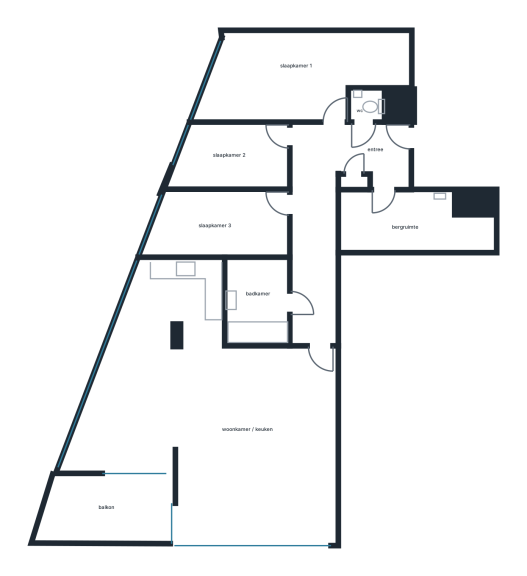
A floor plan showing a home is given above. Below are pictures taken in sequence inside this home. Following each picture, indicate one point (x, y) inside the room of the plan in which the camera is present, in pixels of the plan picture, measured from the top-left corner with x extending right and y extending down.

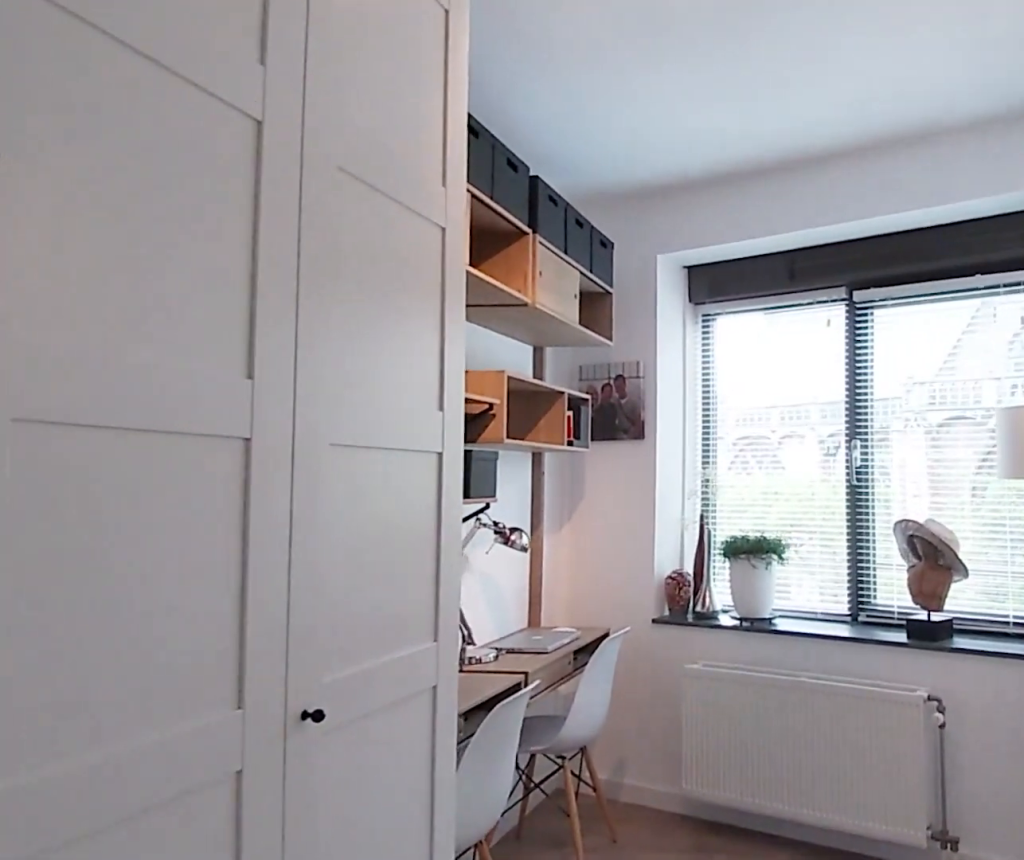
(233, 157)
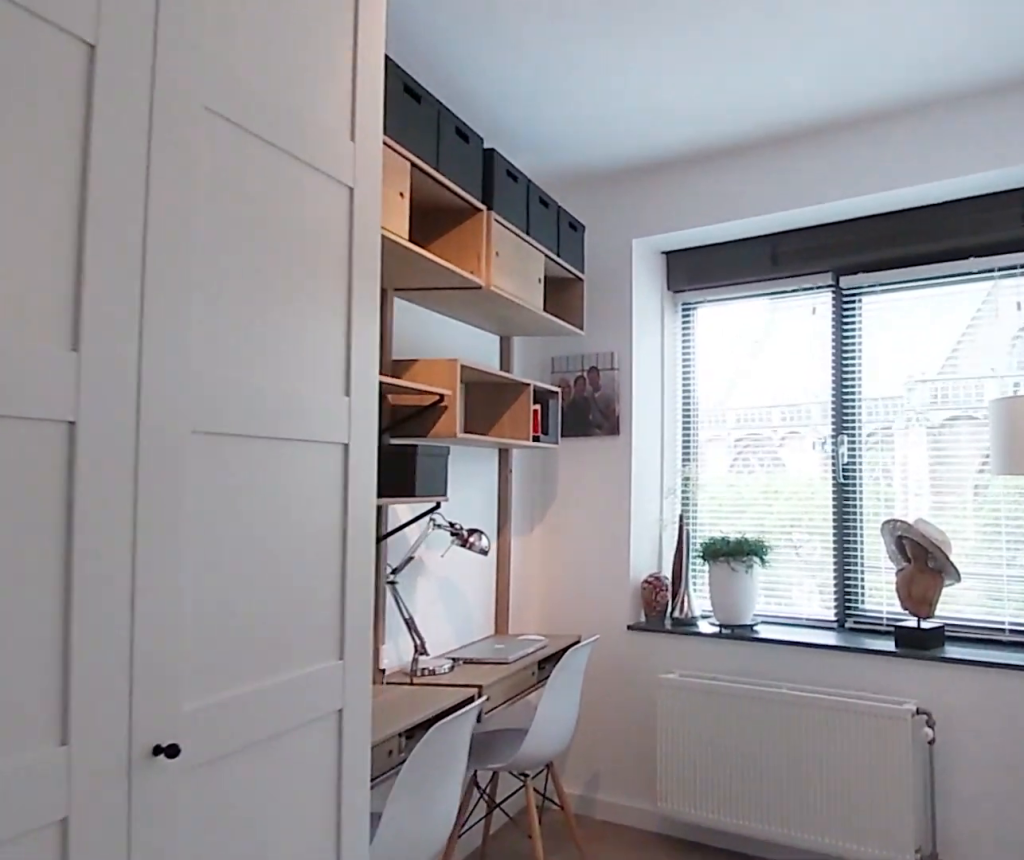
(233, 157)
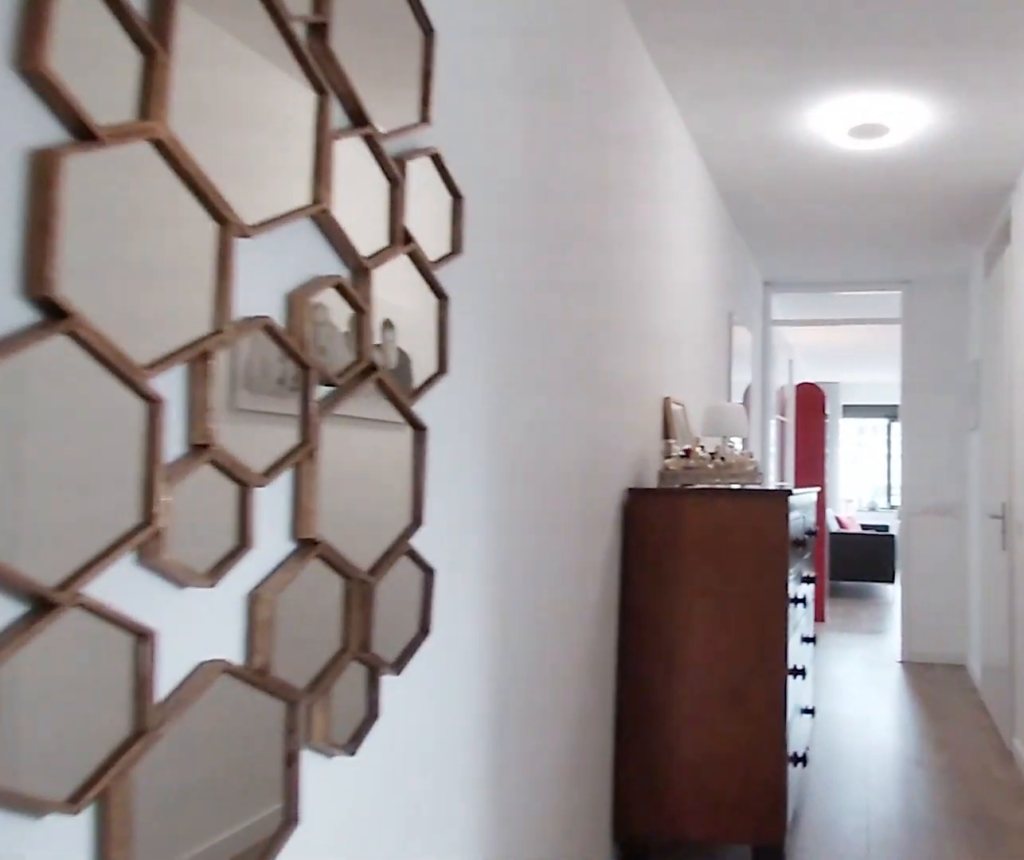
(332, 208)
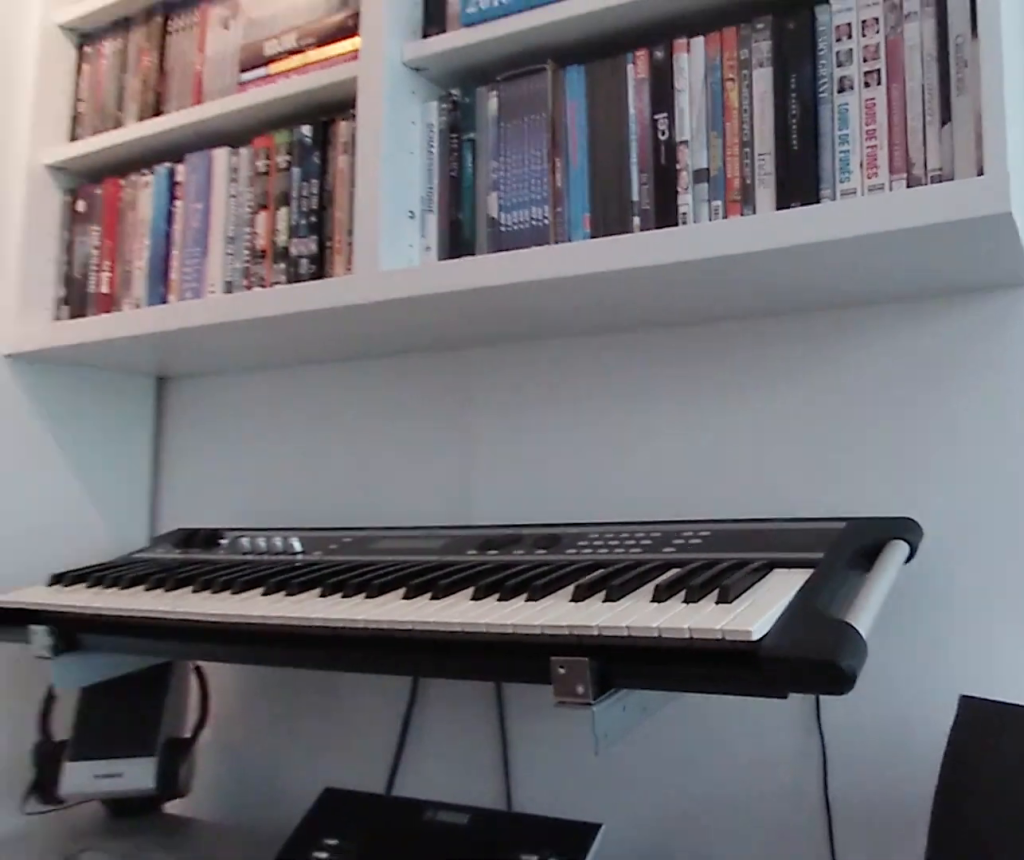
(221, 223)
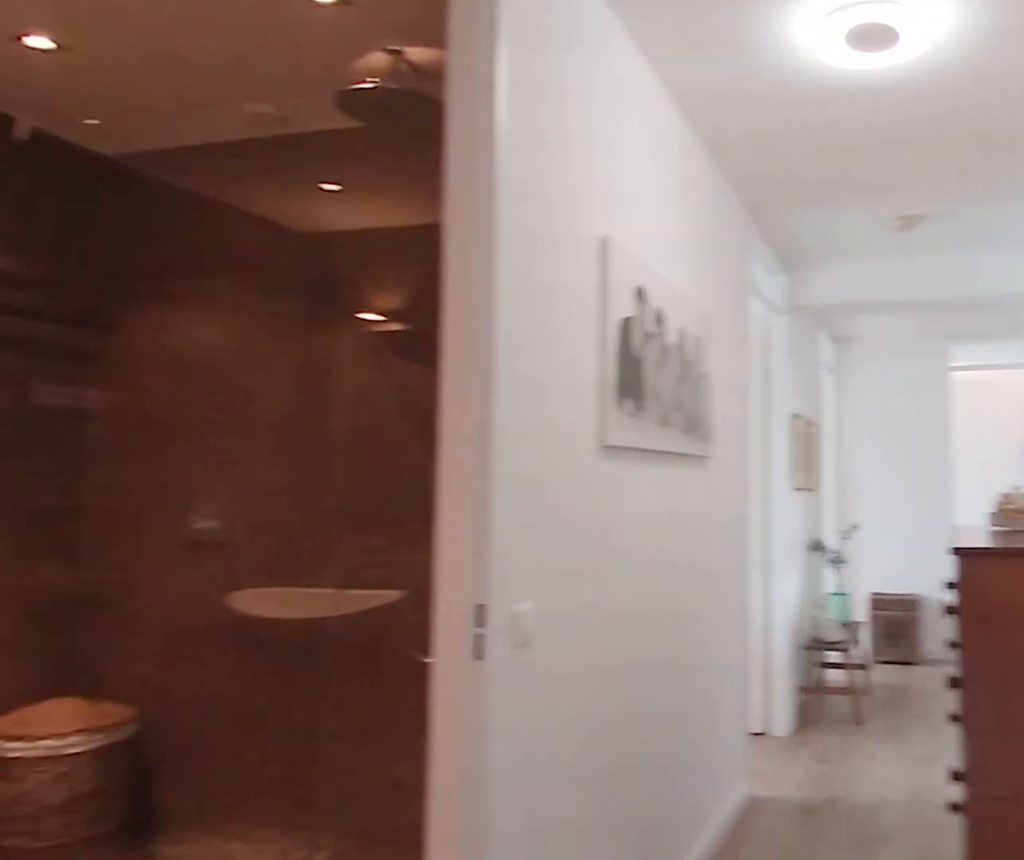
(331, 209)
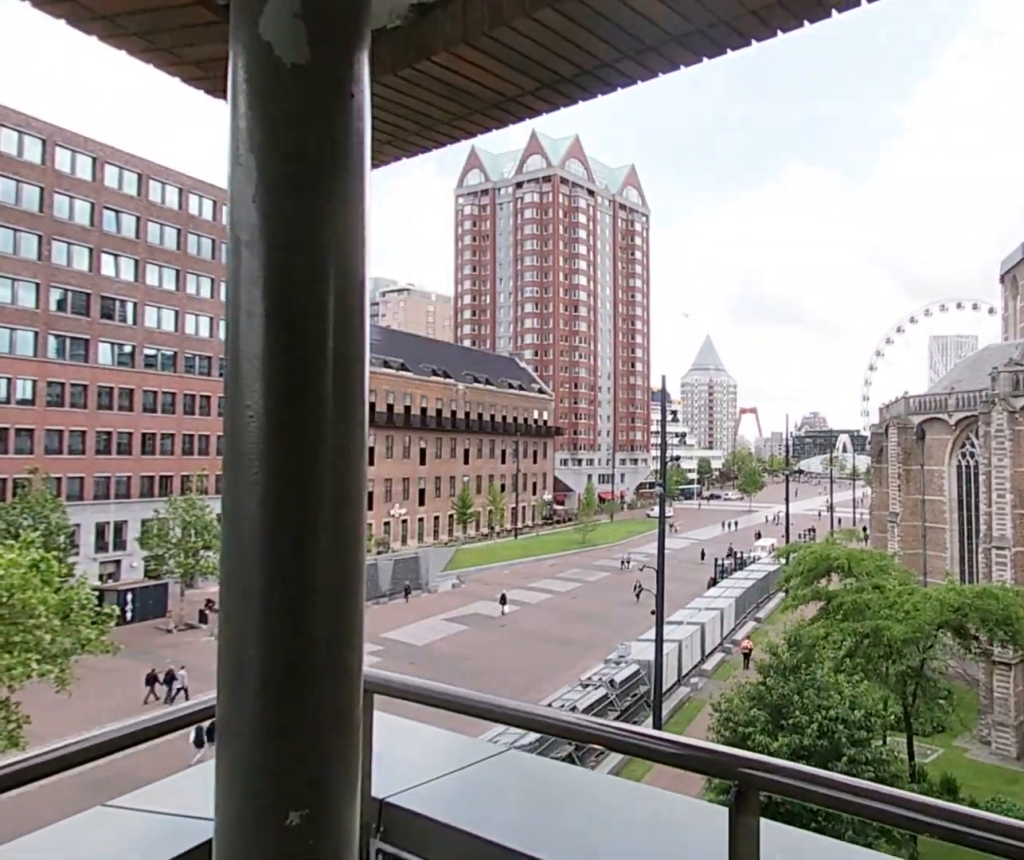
(107, 511)
